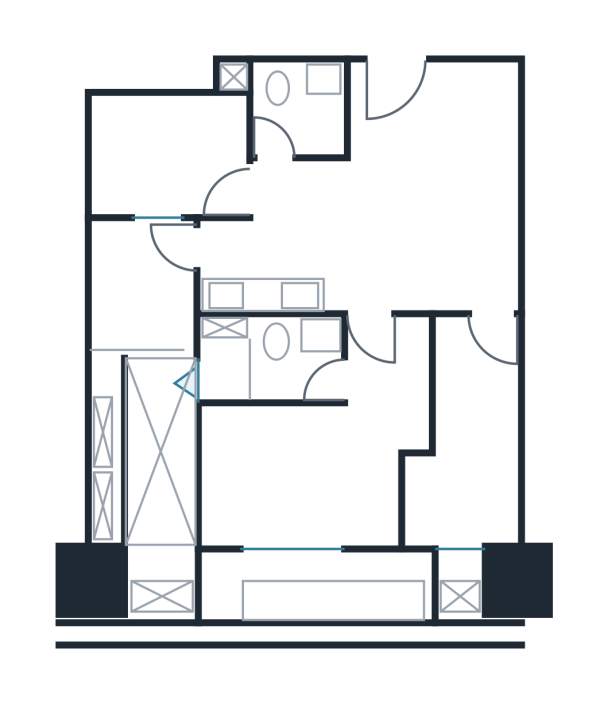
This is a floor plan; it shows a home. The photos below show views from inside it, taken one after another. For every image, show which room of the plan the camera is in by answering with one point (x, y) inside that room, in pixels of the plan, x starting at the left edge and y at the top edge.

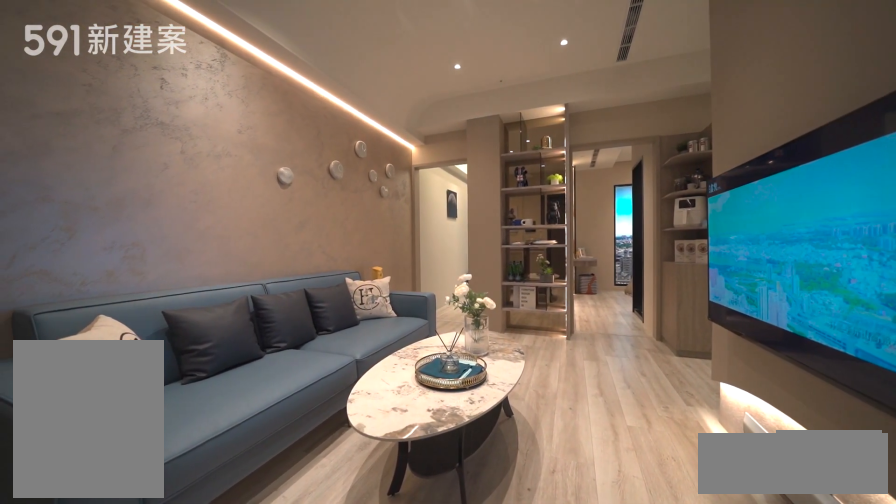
(433, 167)
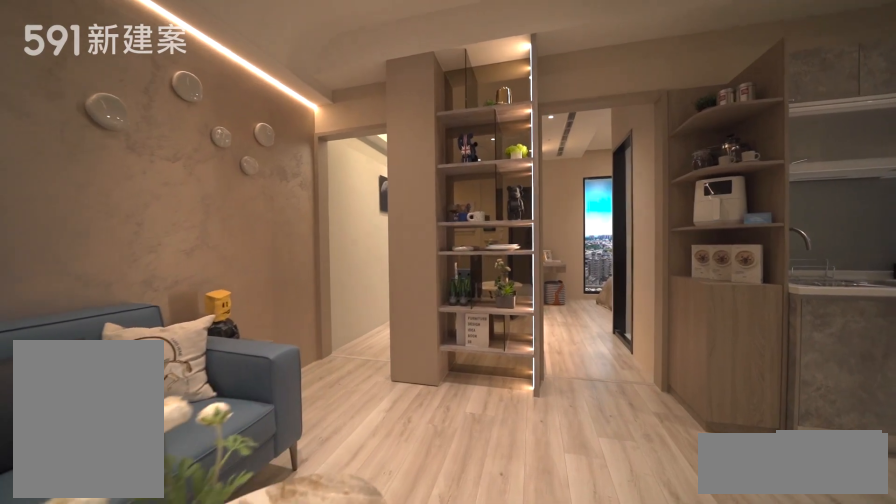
(433, 167)
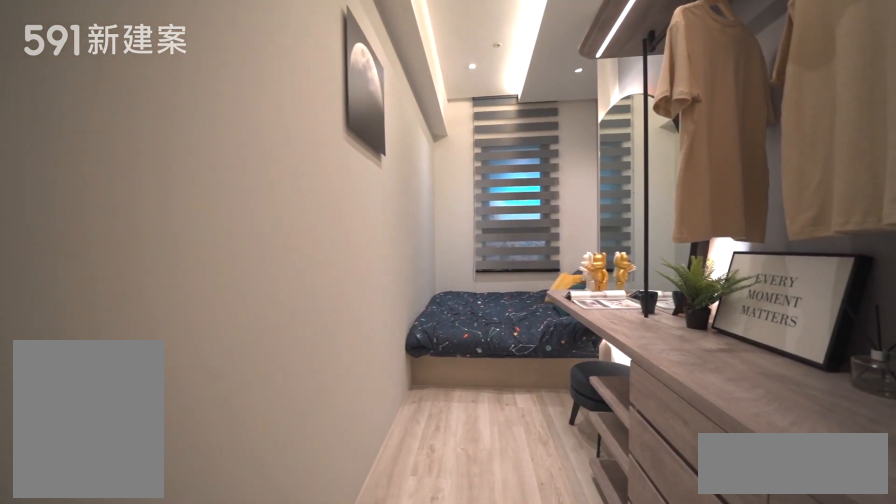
(469, 439)
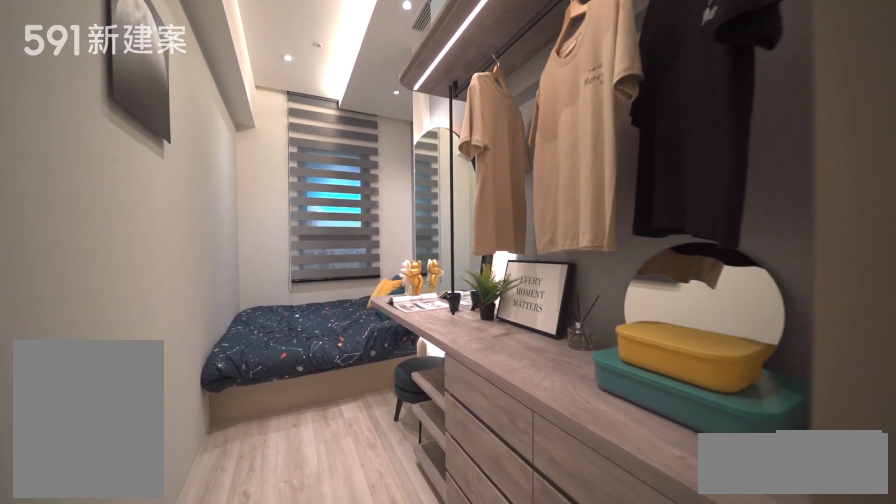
(469, 439)
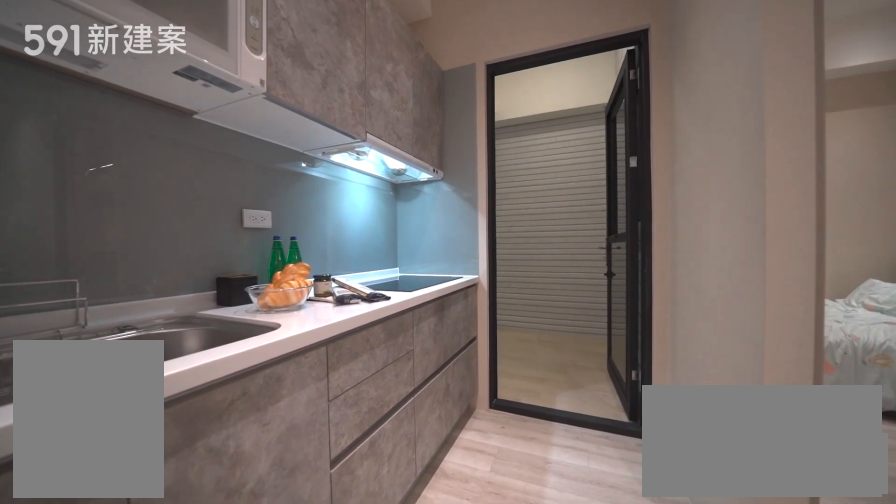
(280, 245)
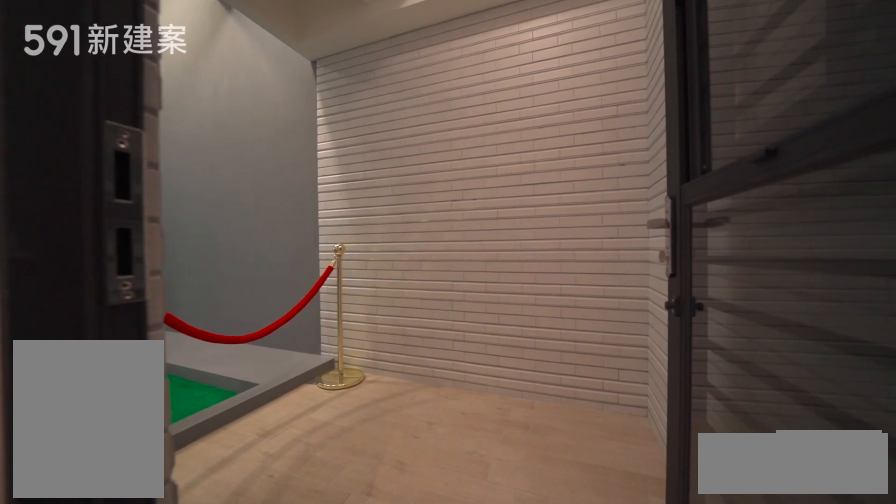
(139, 286)
